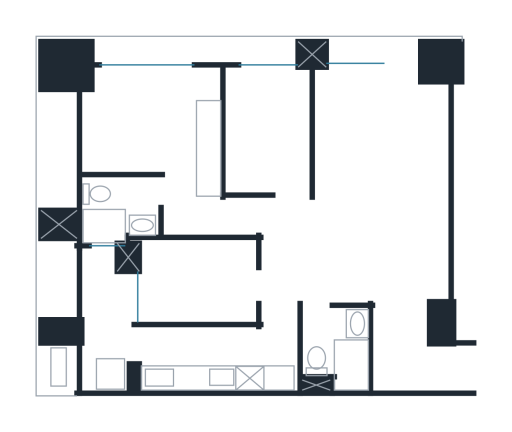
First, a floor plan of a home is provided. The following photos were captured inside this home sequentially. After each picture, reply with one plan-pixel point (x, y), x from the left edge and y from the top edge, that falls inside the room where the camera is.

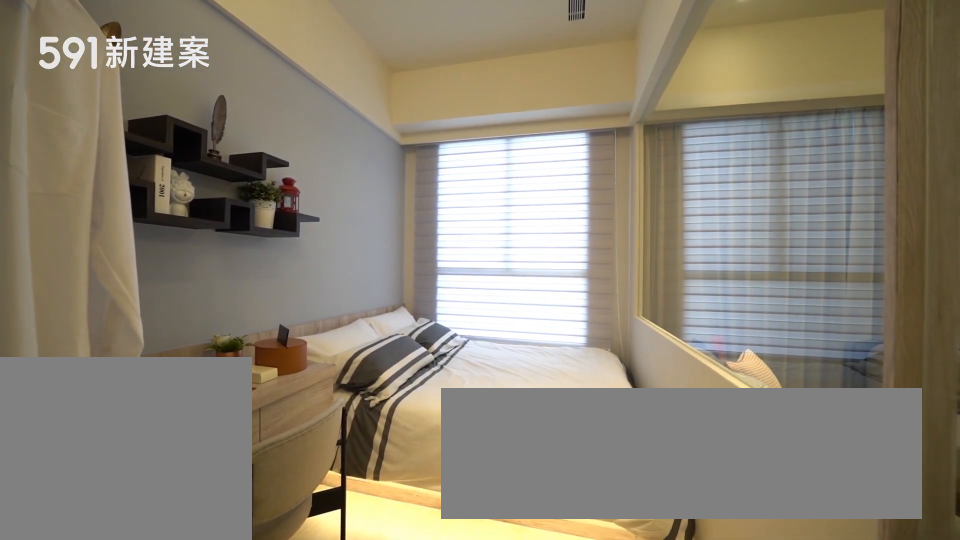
(266, 127)
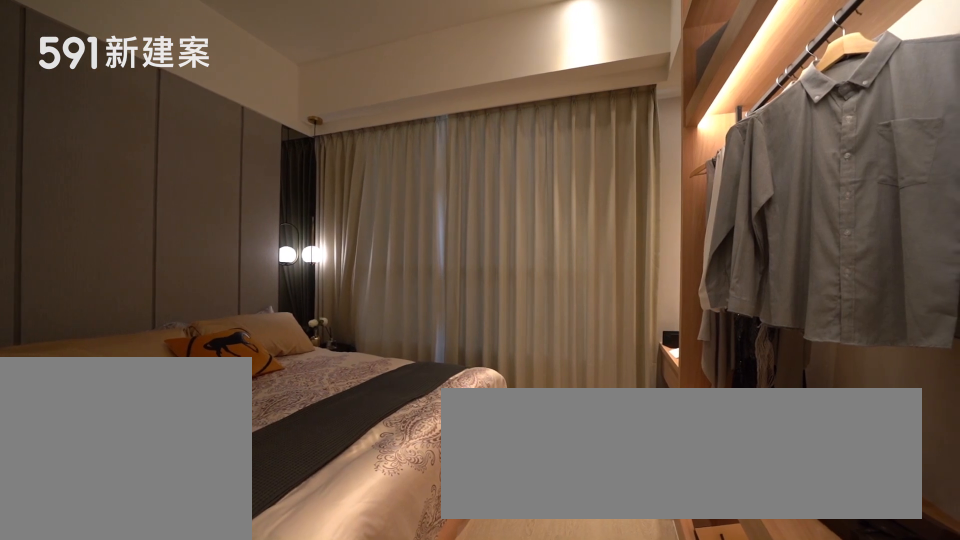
(158, 135)
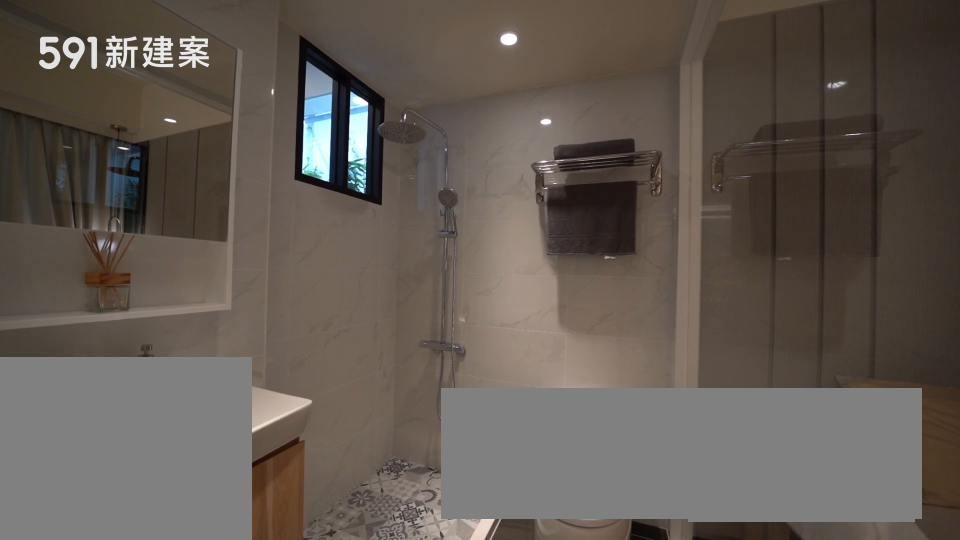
(116, 211)
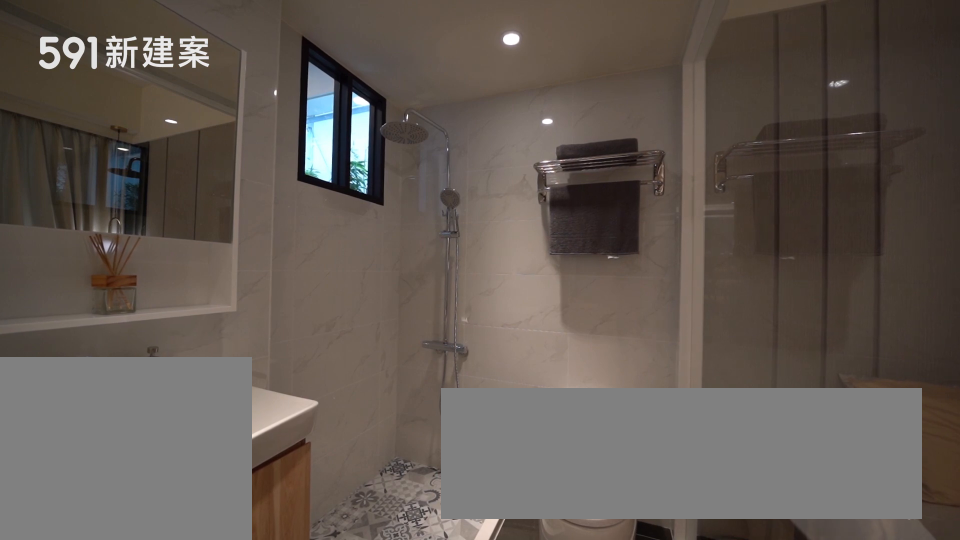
(116, 211)
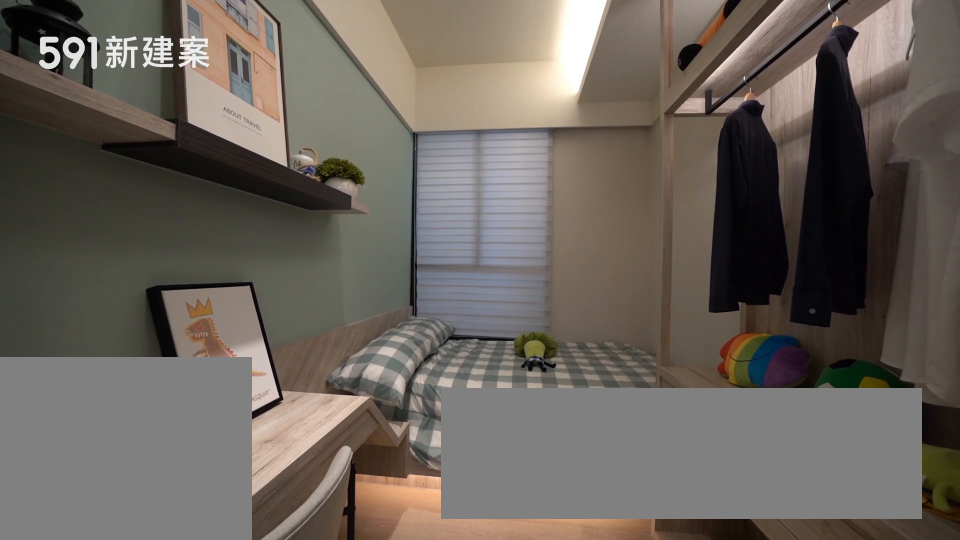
(194, 280)
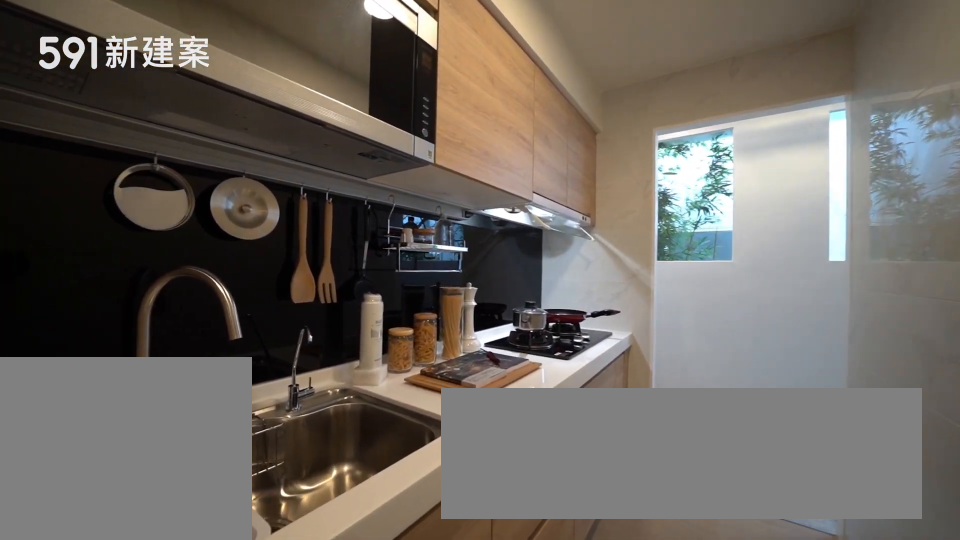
(217, 359)
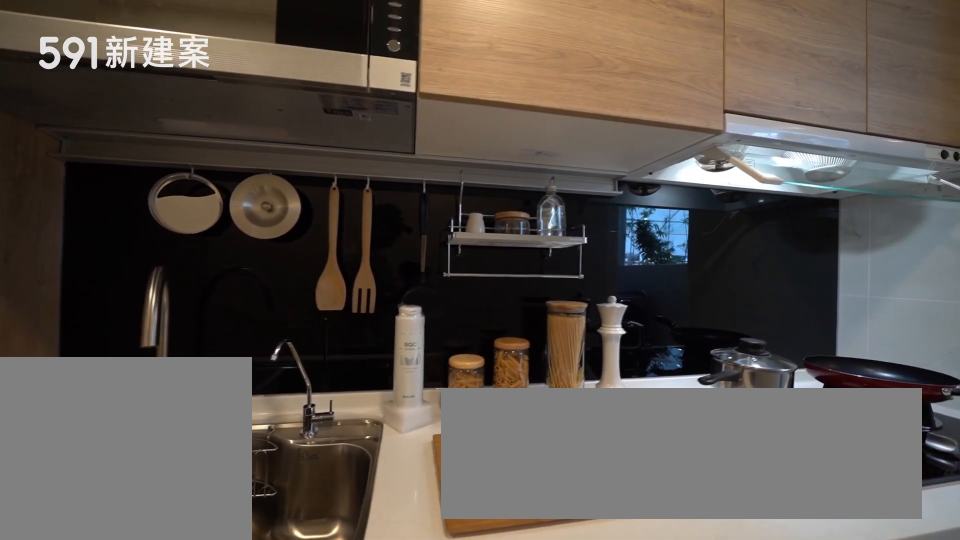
(217, 359)
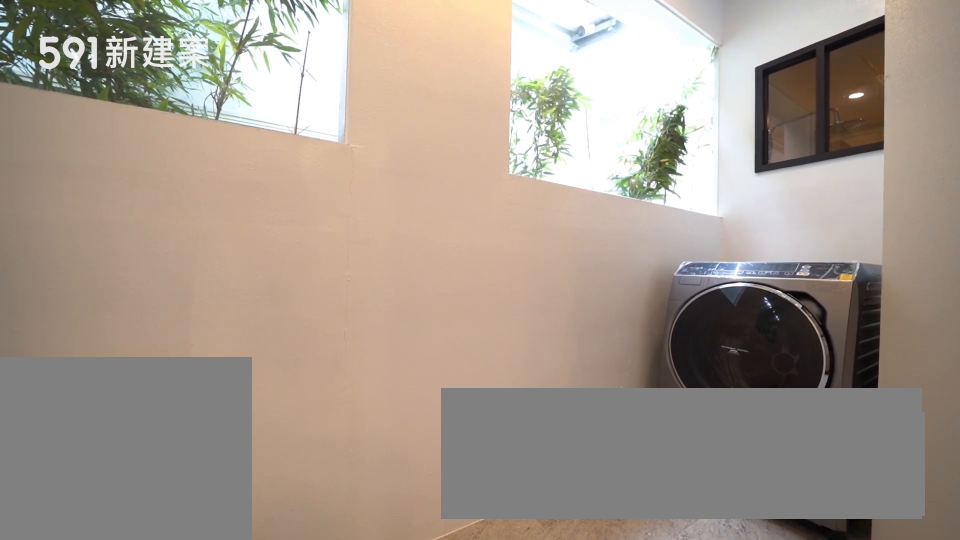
(102, 319)
